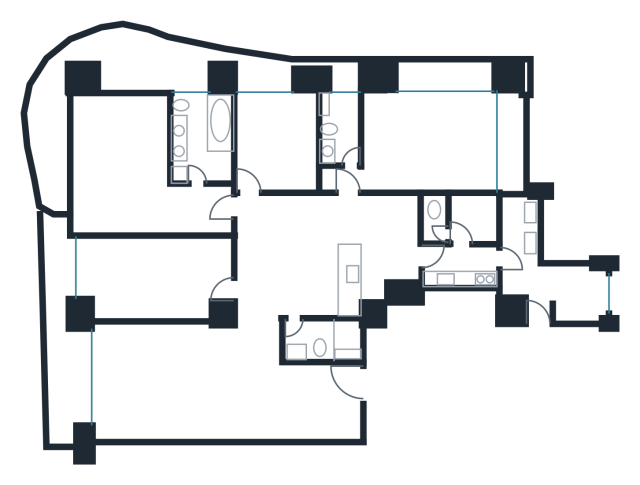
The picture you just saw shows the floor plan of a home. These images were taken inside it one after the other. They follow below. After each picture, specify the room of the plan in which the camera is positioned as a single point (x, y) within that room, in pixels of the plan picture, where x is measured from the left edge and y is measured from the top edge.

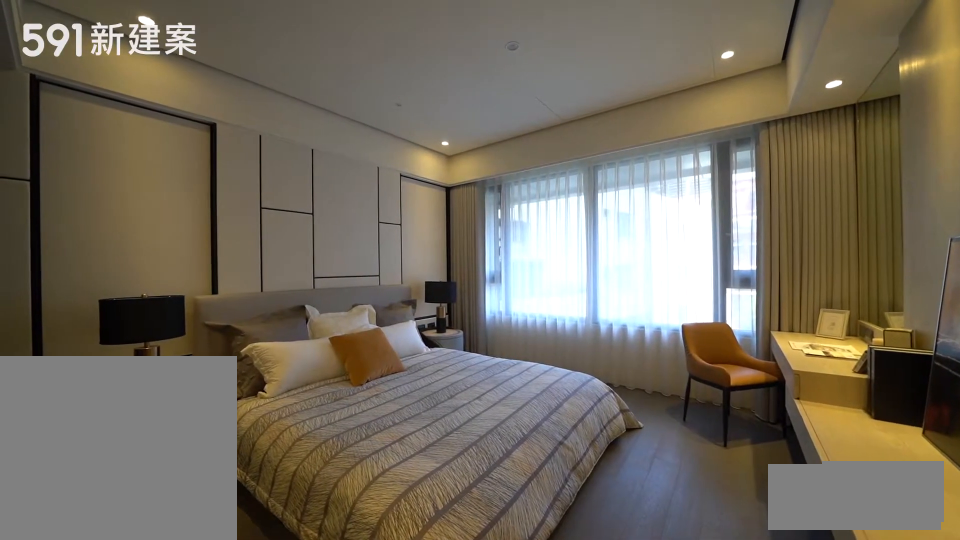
(425, 142)
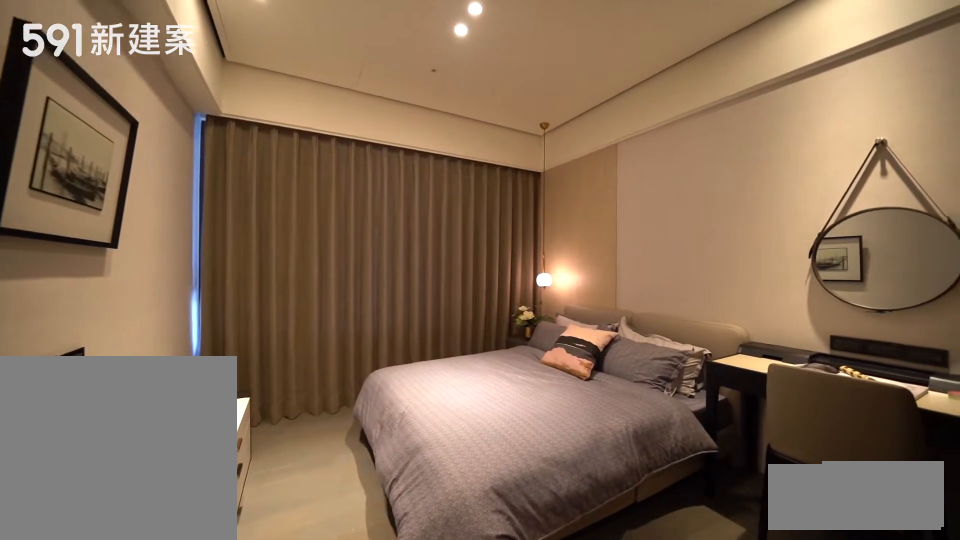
(278, 141)
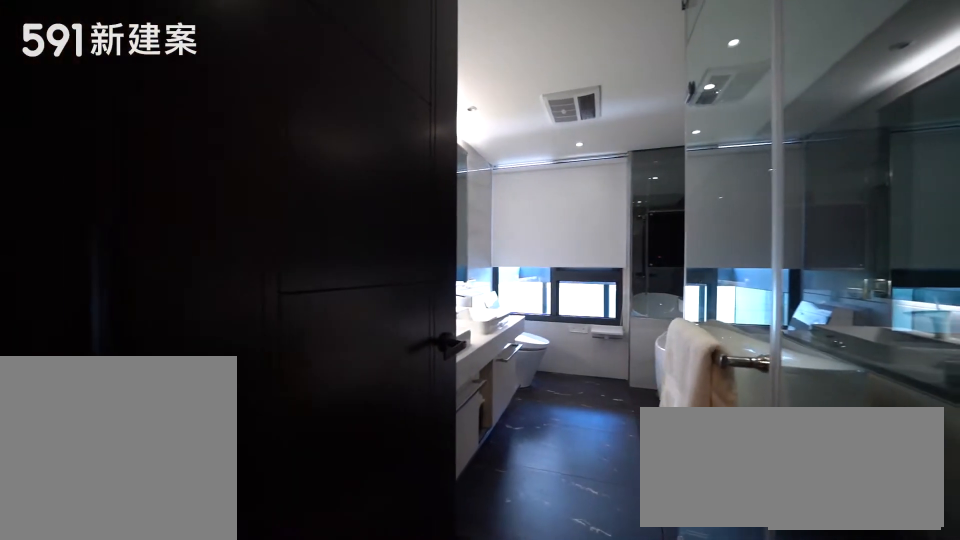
(207, 133)
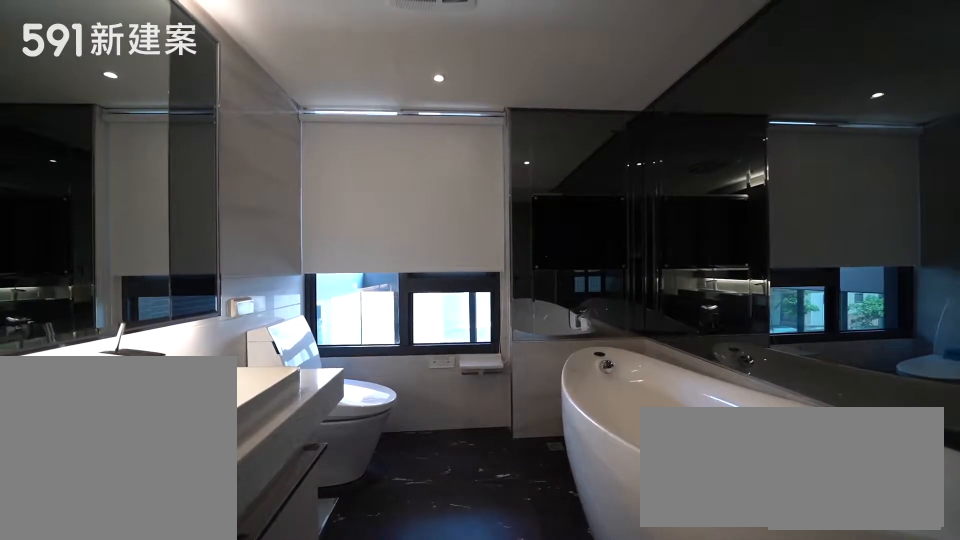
(207, 133)
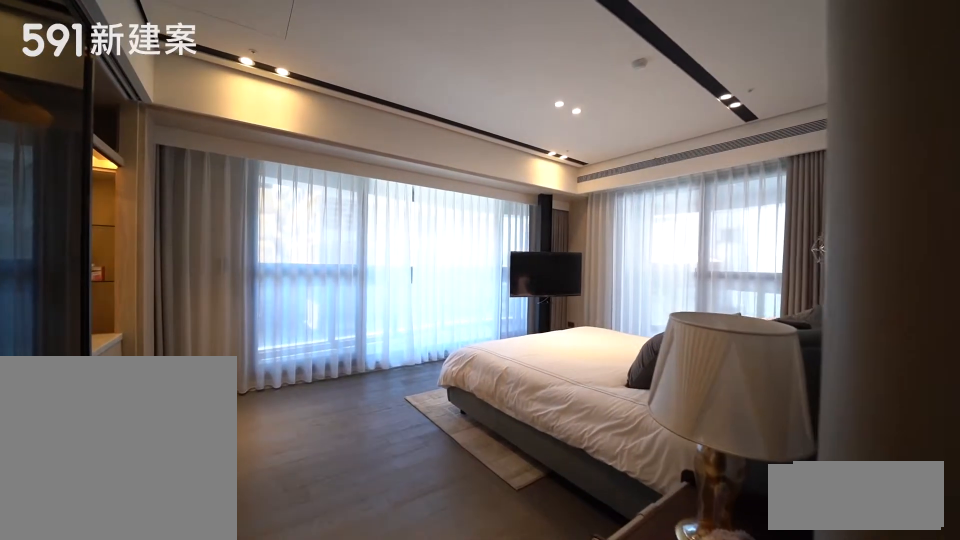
(136, 171)
